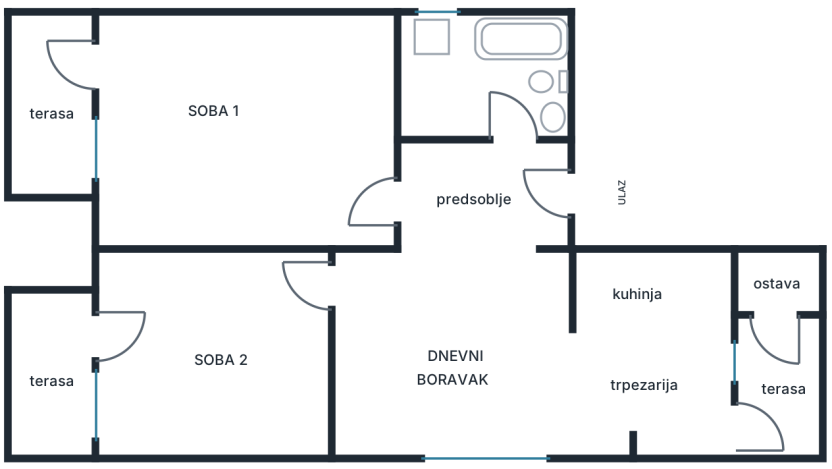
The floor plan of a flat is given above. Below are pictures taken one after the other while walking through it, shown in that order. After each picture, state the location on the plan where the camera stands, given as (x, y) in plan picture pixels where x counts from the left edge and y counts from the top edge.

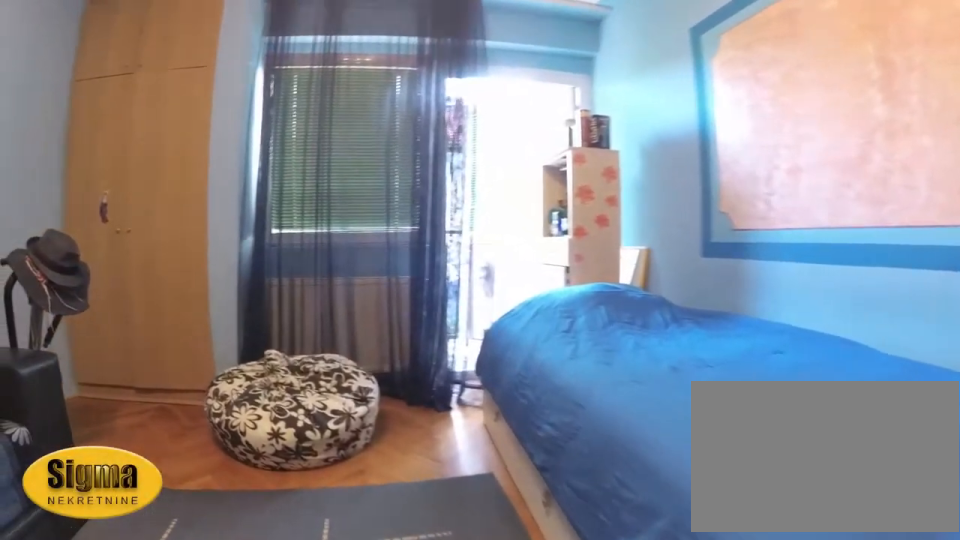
(314, 148)
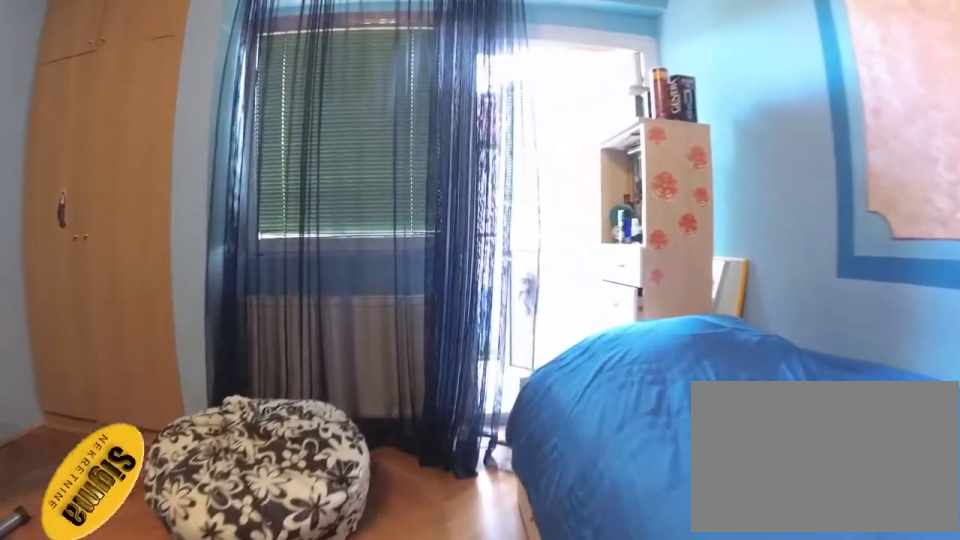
(280, 136)
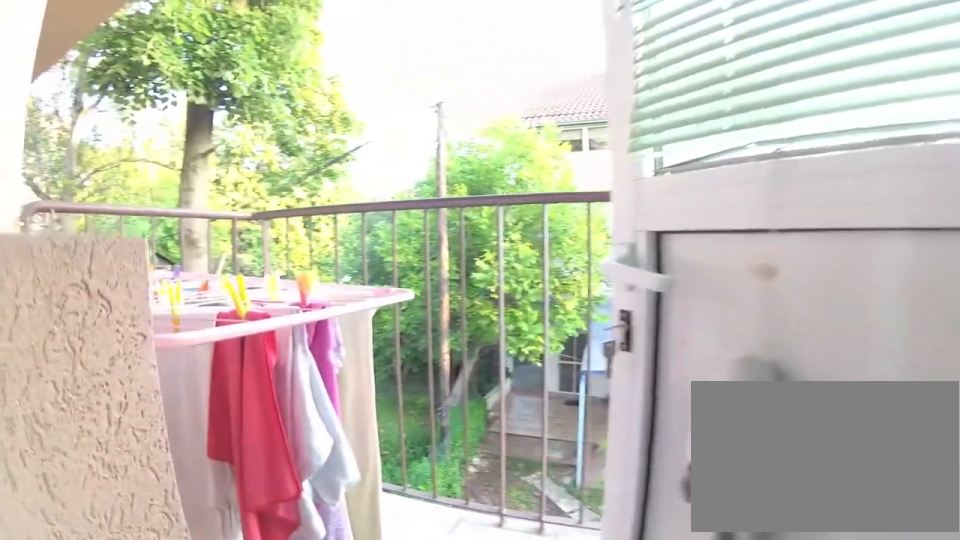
(120, 70)
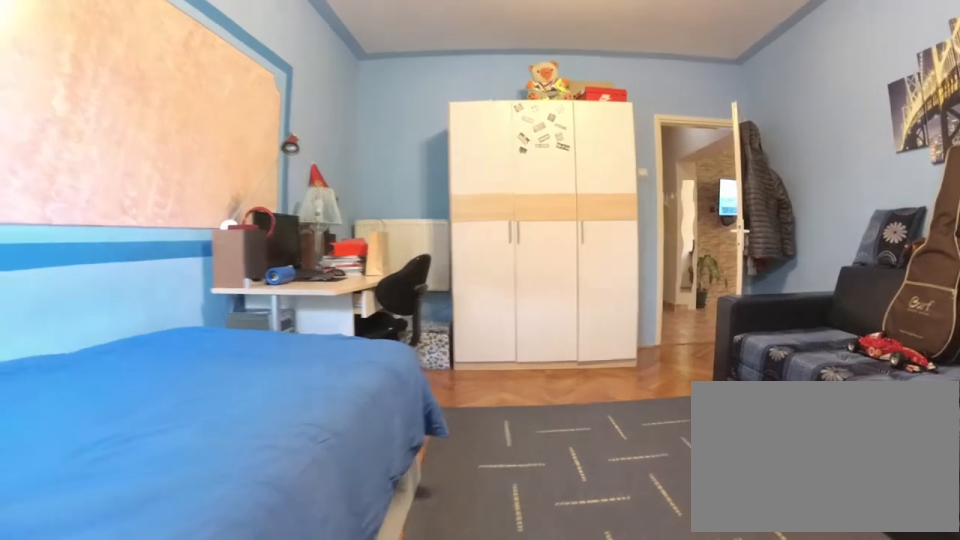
(106, 72)
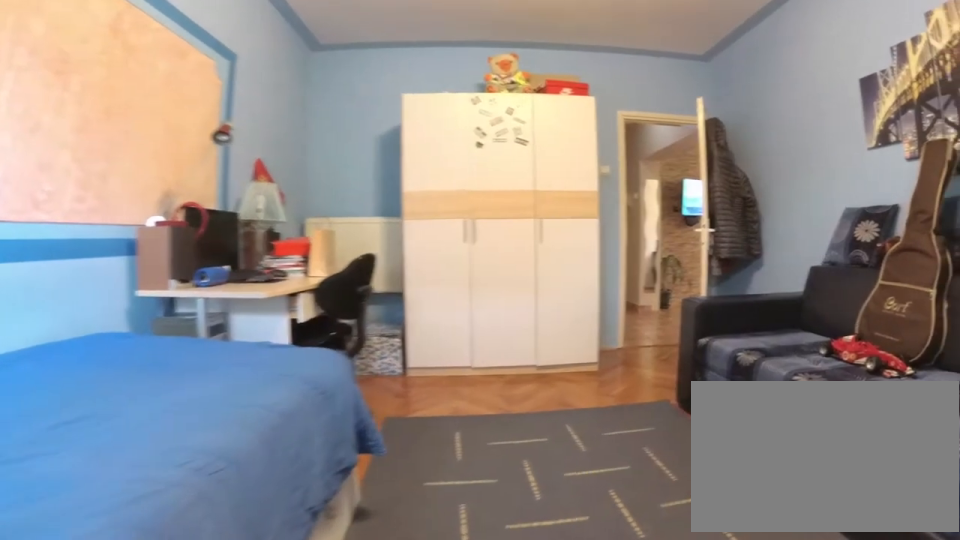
(120, 78)
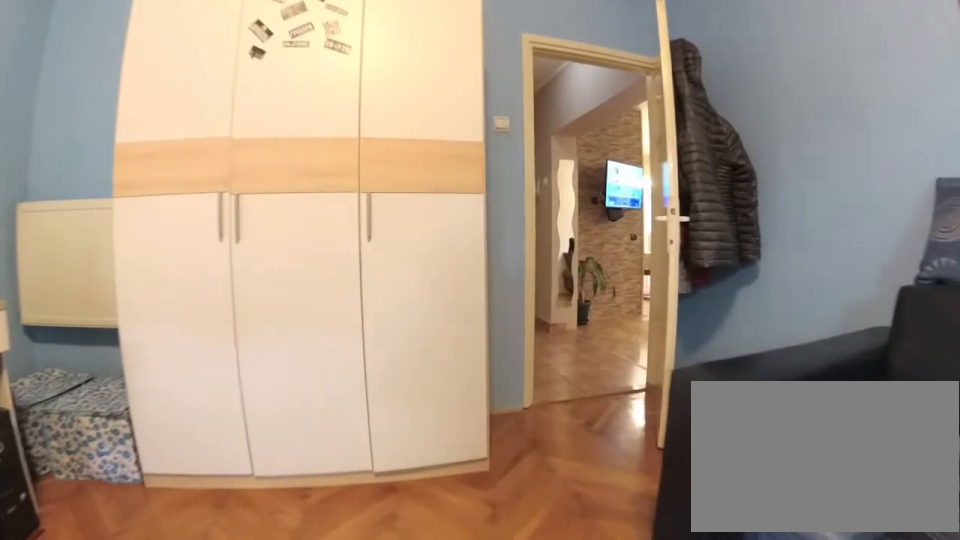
(218, 125)
